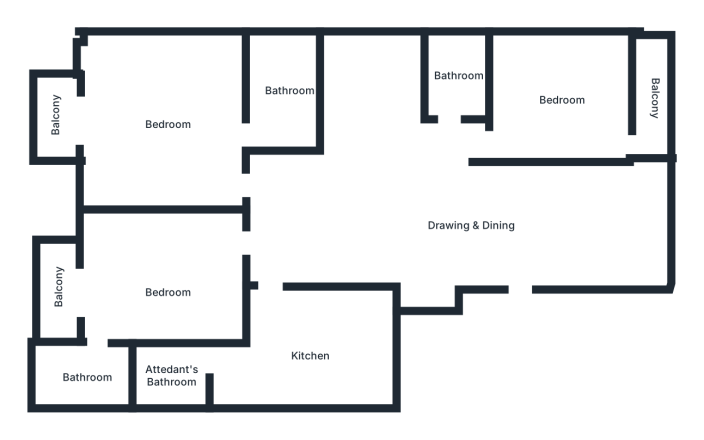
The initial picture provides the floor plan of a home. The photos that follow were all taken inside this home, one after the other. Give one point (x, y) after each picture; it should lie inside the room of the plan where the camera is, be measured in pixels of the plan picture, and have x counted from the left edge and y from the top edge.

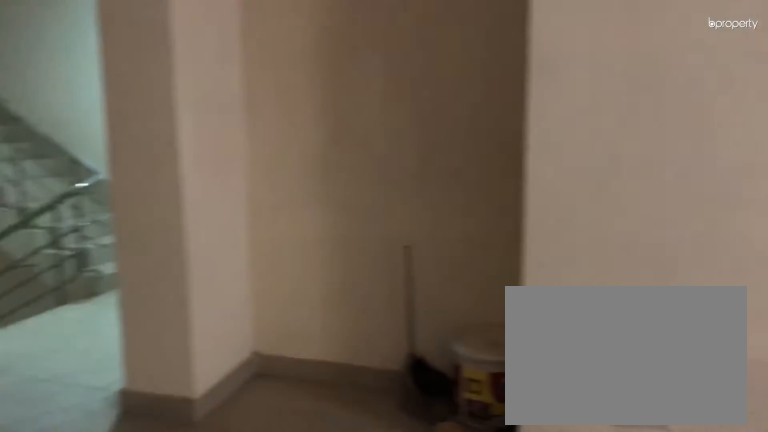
(372, 209)
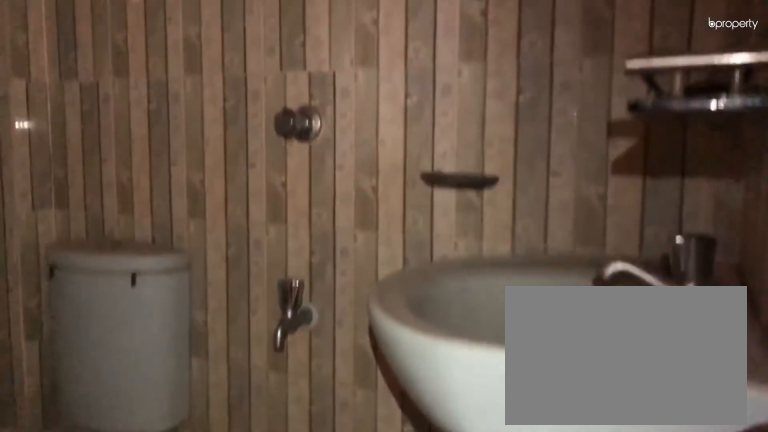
(458, 77)
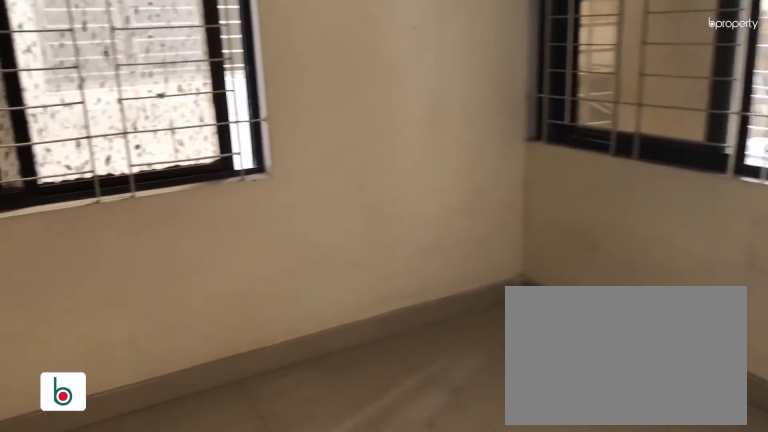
(559, 105)
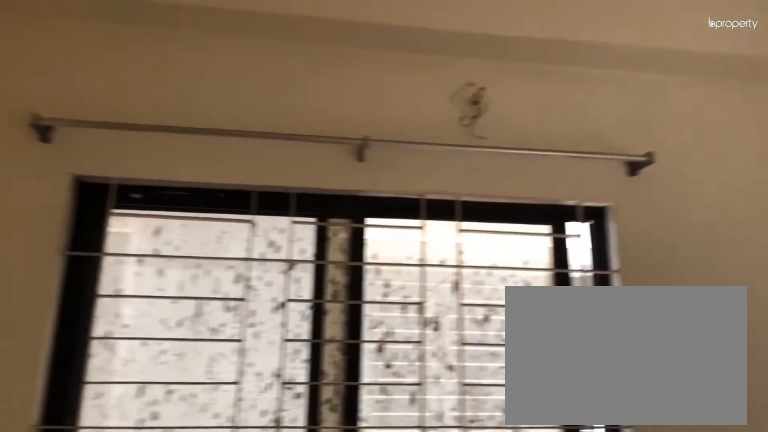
(559, 105)
